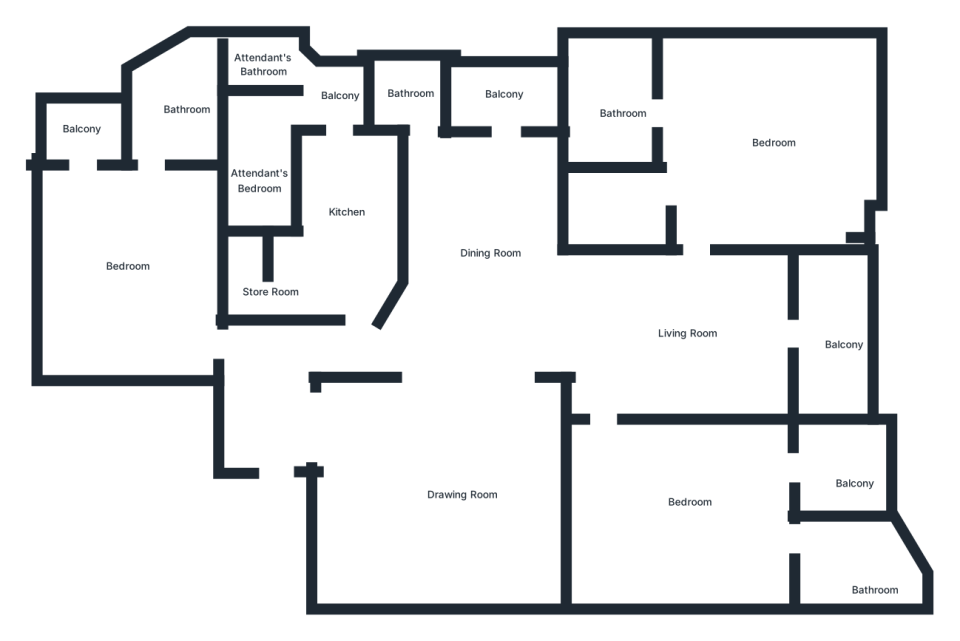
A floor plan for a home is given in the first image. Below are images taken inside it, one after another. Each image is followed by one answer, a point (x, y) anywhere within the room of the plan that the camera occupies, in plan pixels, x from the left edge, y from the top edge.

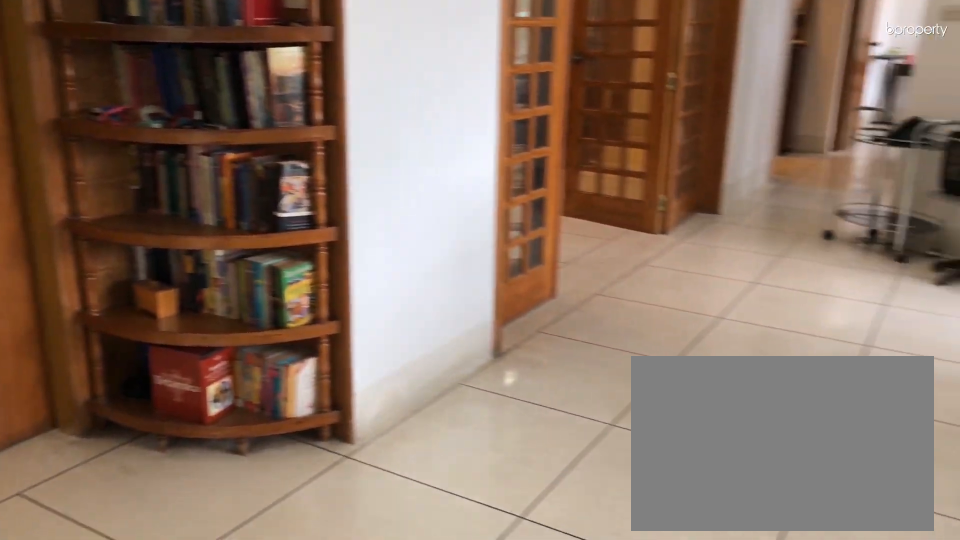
(696, 329)
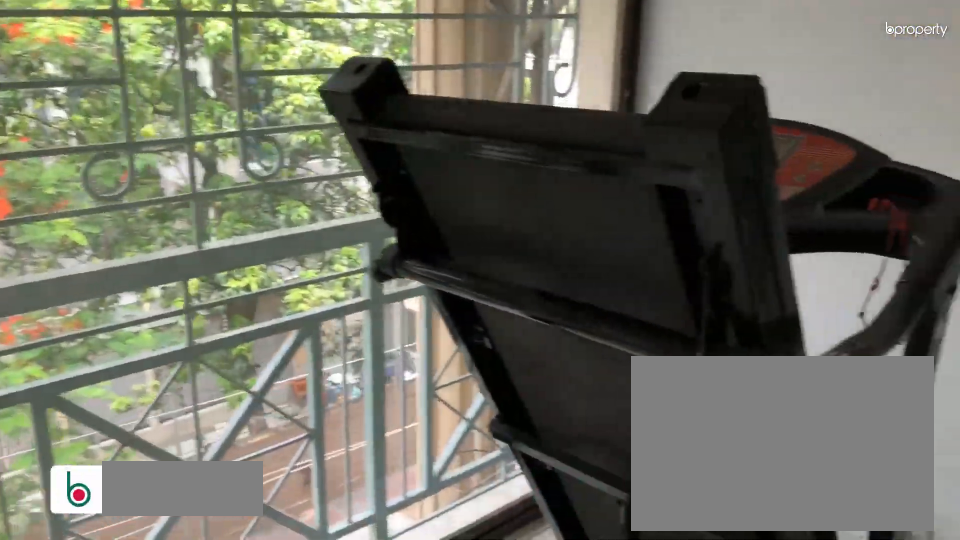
(834, 326)
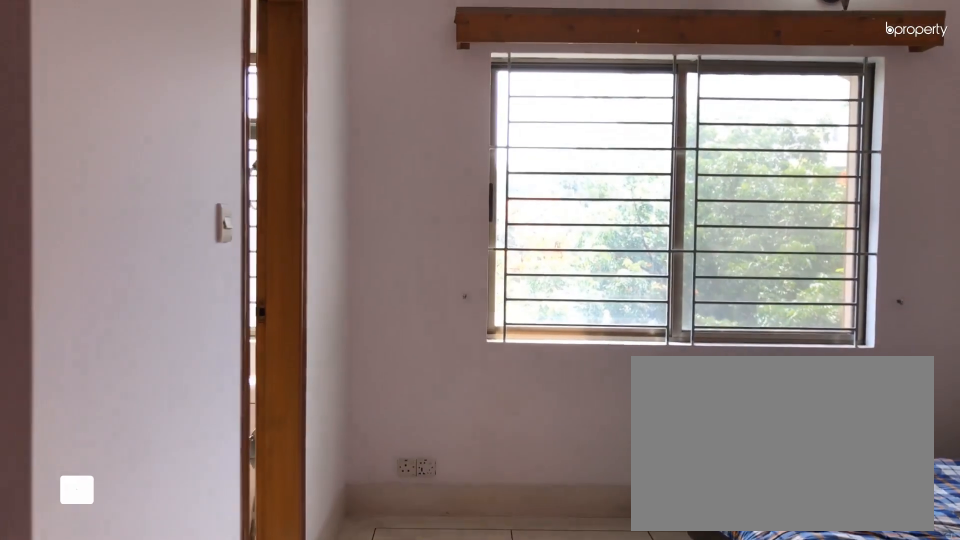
(758, 131)
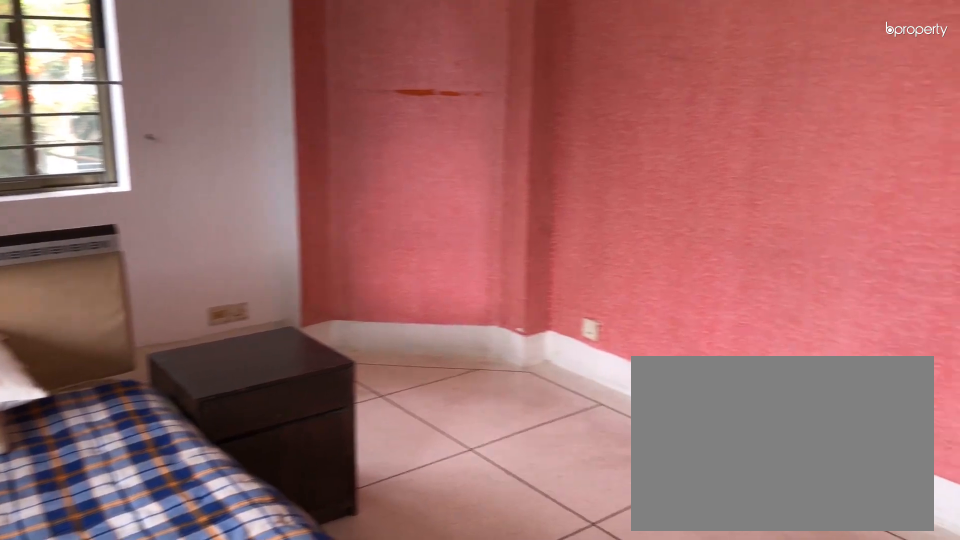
(733, 116)
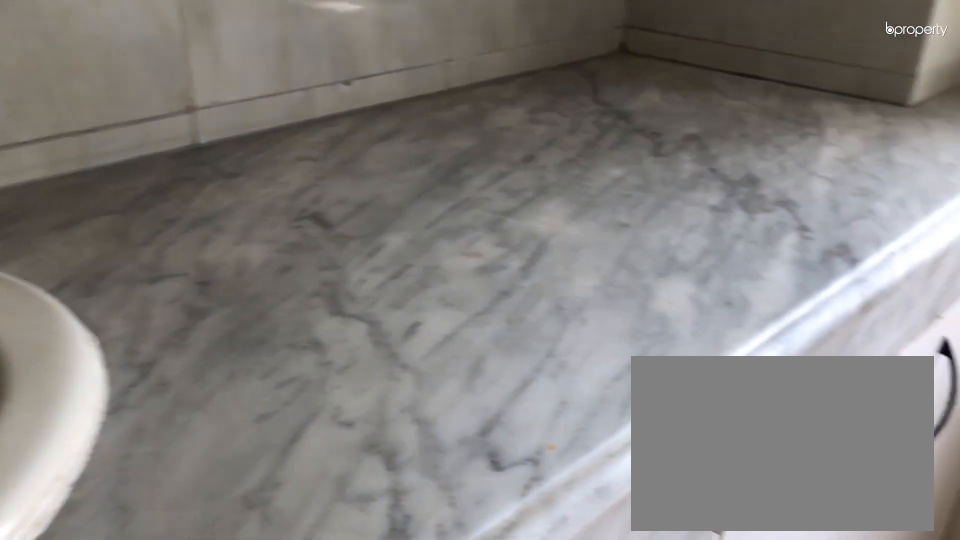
(601, 106)
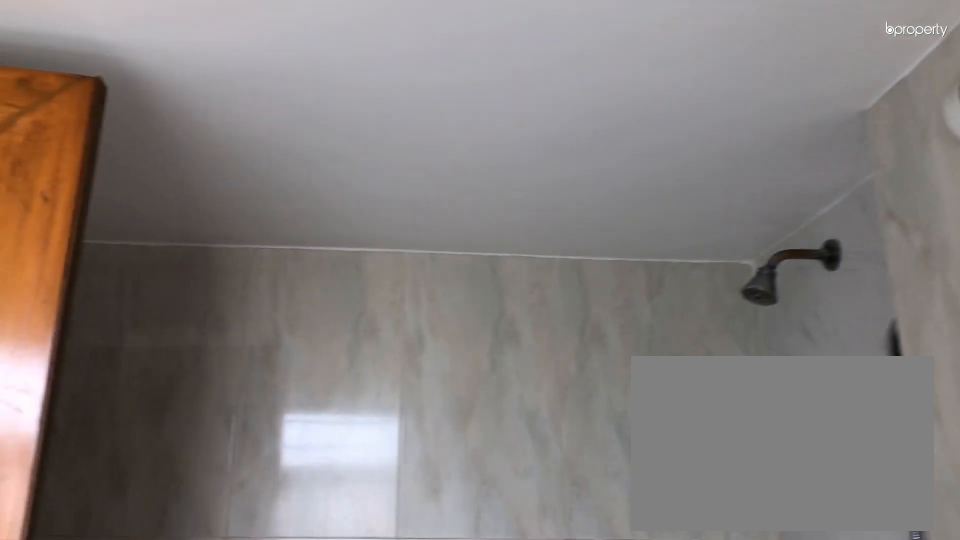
(616, 107)
